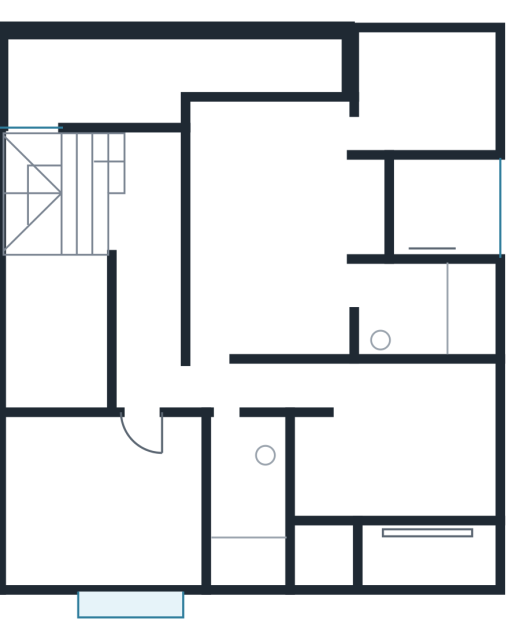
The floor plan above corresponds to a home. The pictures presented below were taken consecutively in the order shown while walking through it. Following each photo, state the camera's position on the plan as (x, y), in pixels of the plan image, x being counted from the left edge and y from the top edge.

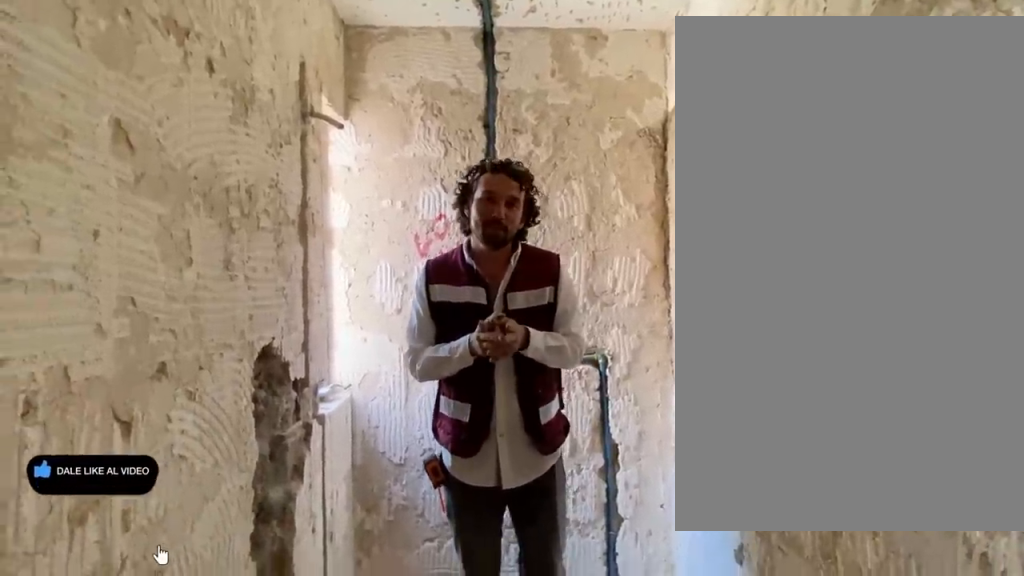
(230, 423)
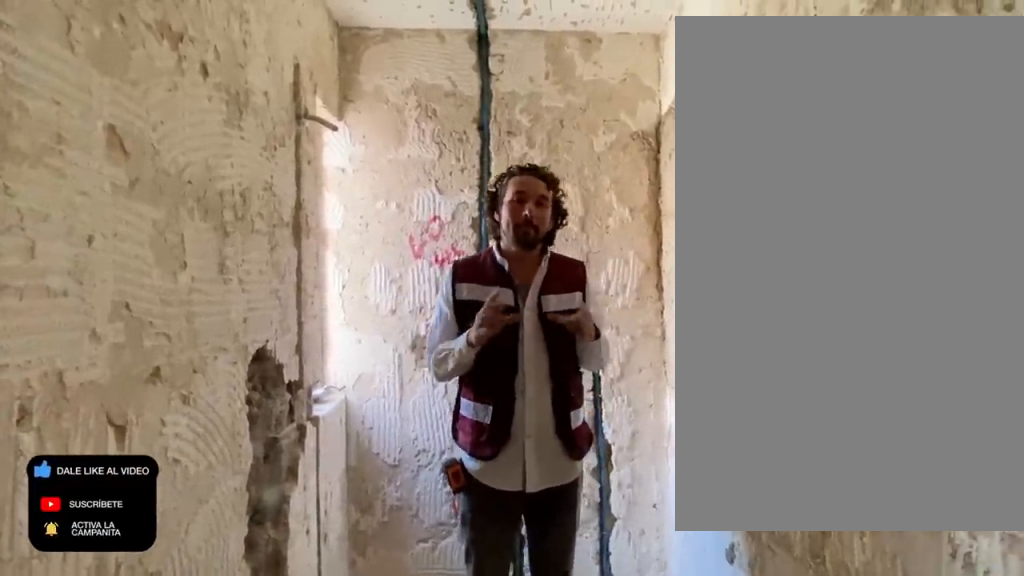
(231, 423)
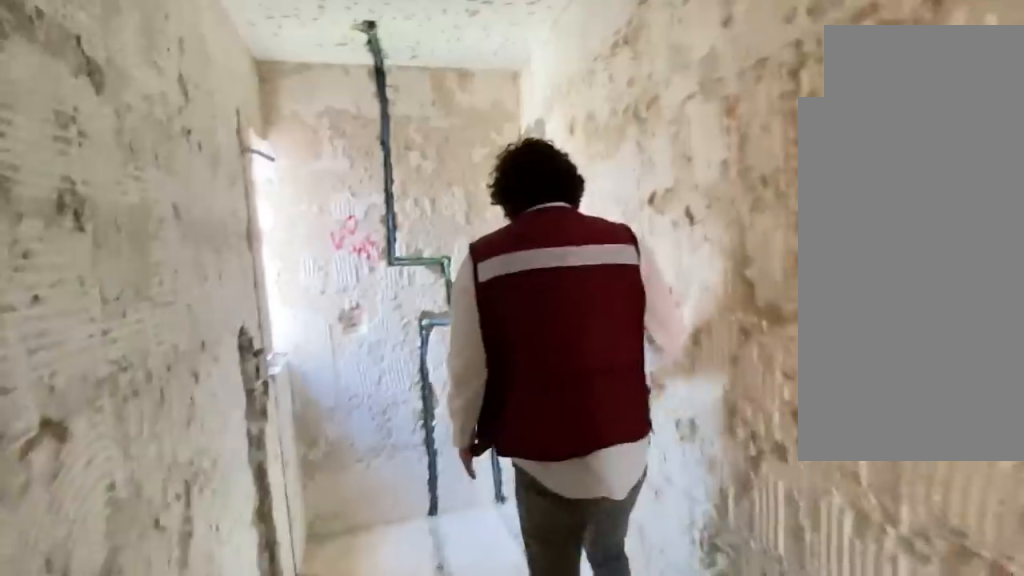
(232, 439)
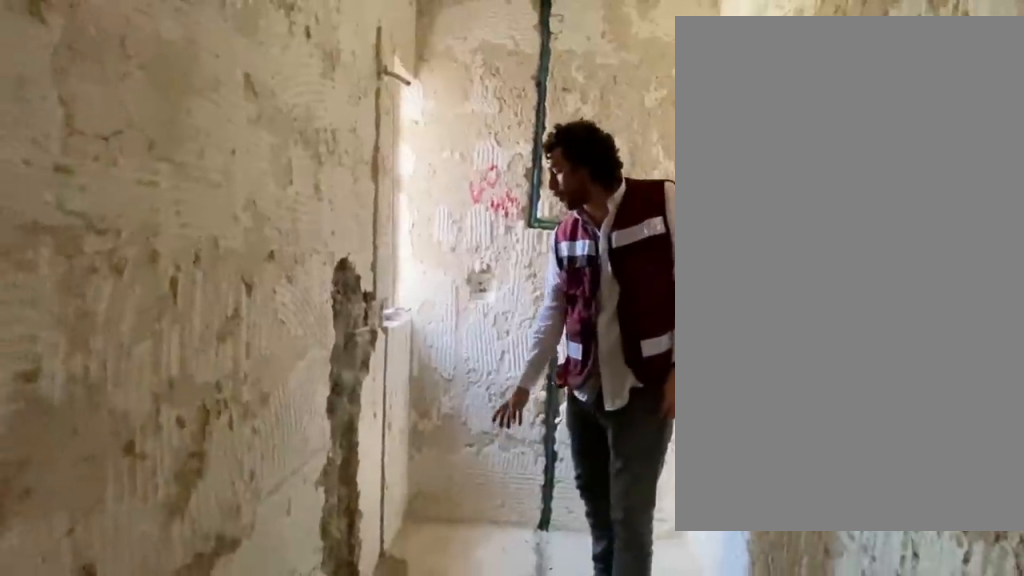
(229, 476)
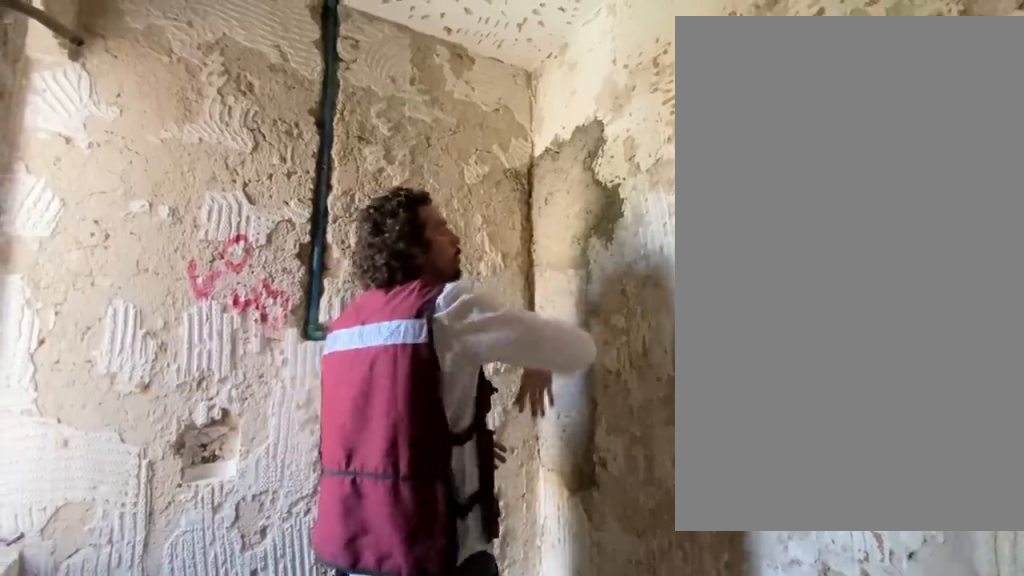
(238, 499)
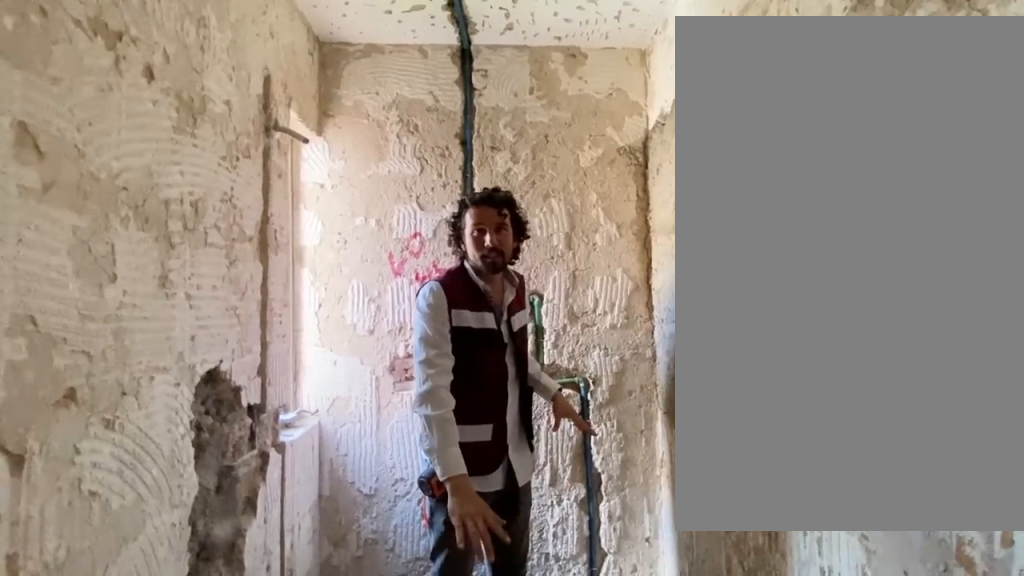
(238, 497)
